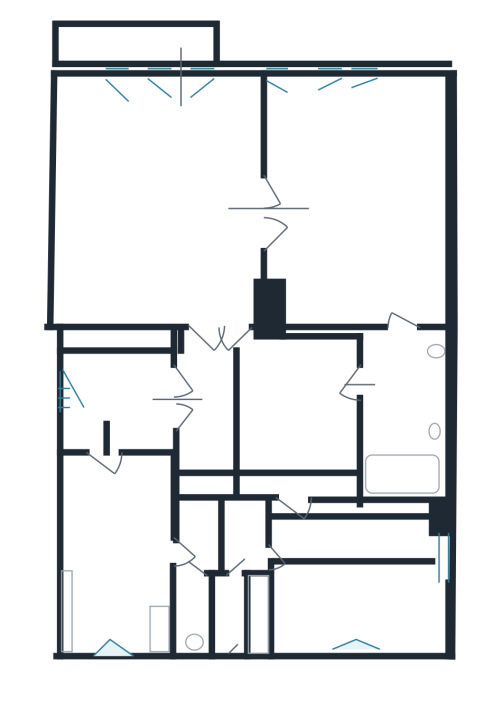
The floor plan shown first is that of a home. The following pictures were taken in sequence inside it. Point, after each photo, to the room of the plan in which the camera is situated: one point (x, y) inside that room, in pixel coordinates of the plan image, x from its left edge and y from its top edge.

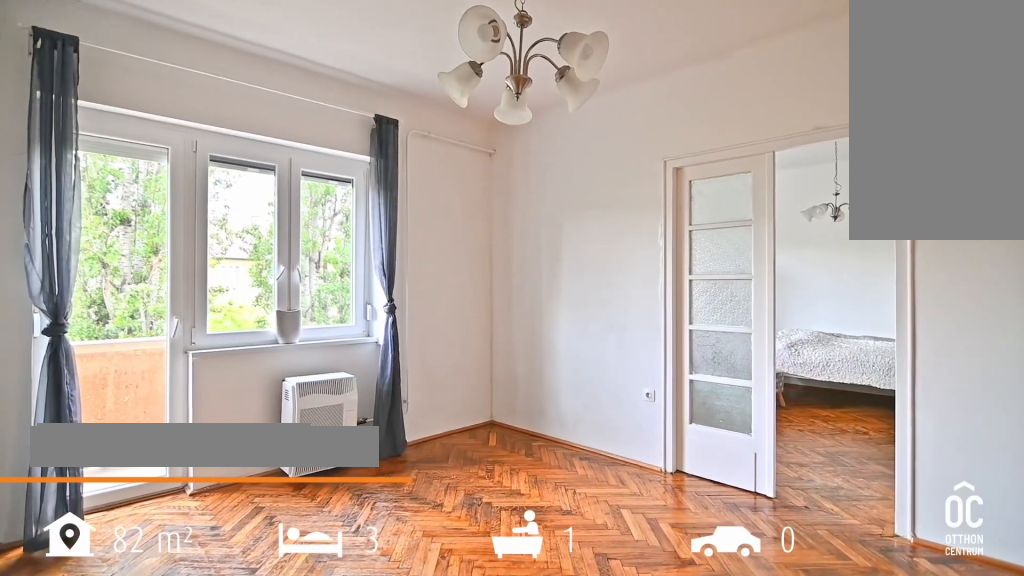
(150, 205)
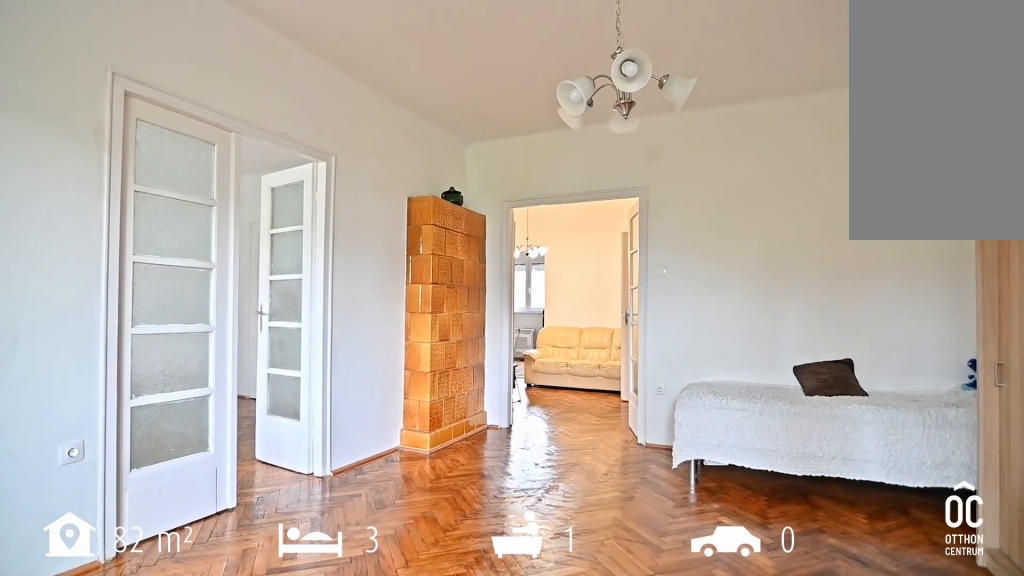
(150, 205)
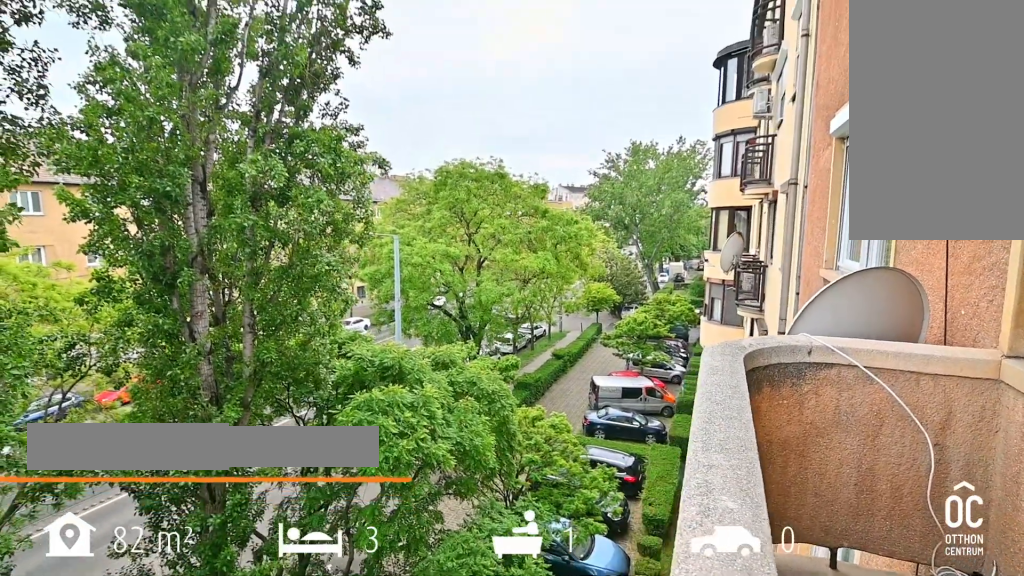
(137, 44)
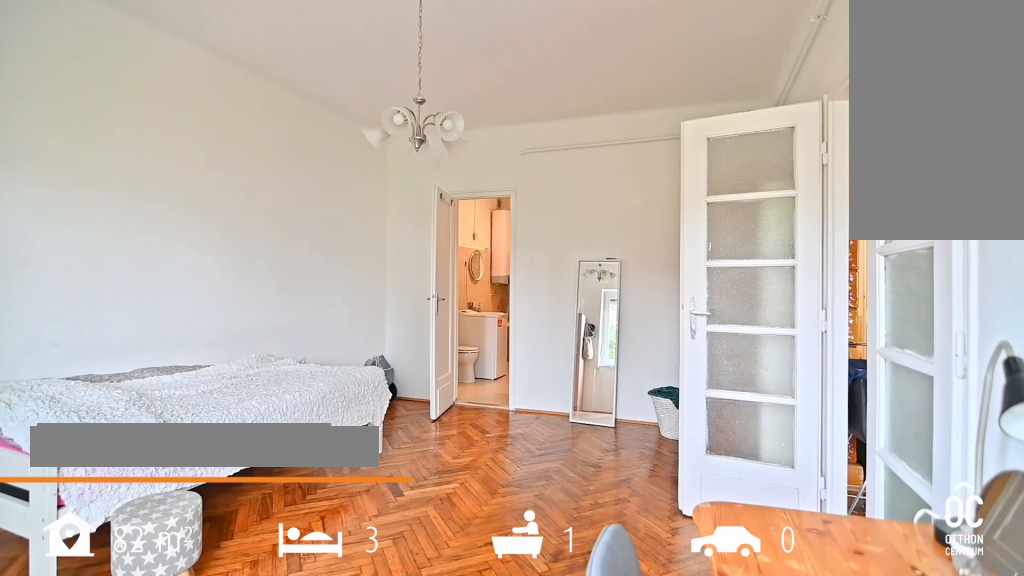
(353, 207)
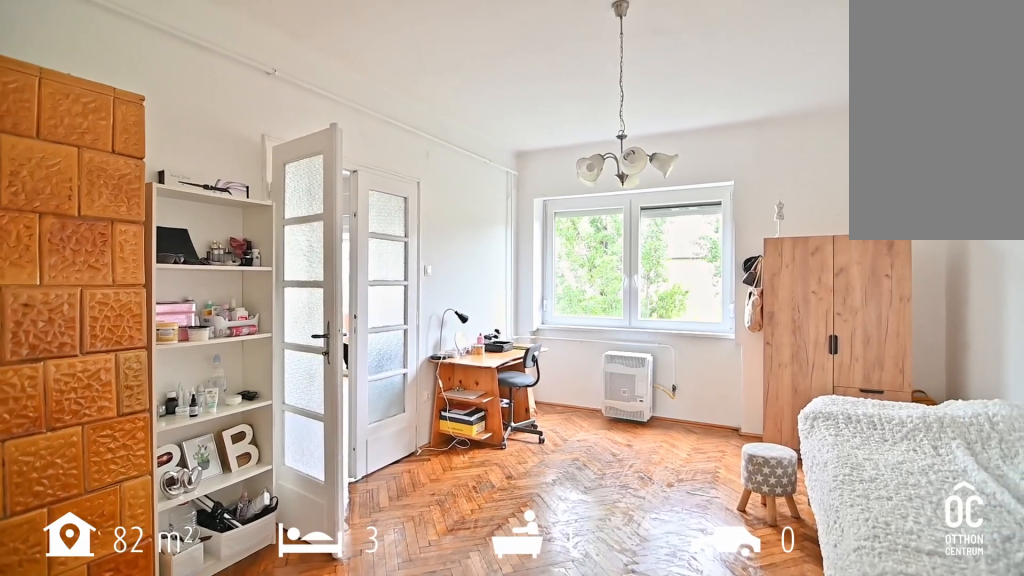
(352, 207)
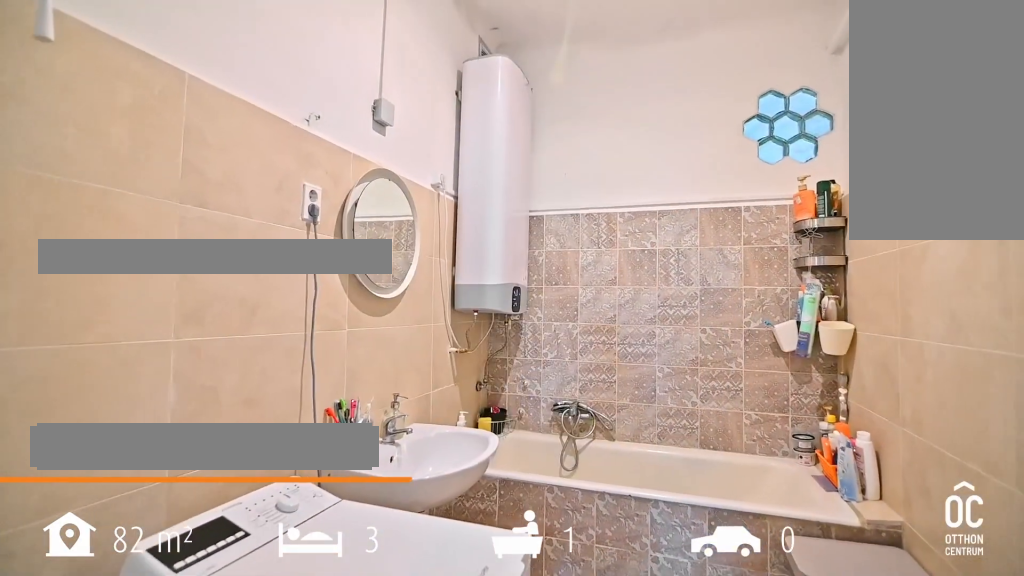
(398, 417)
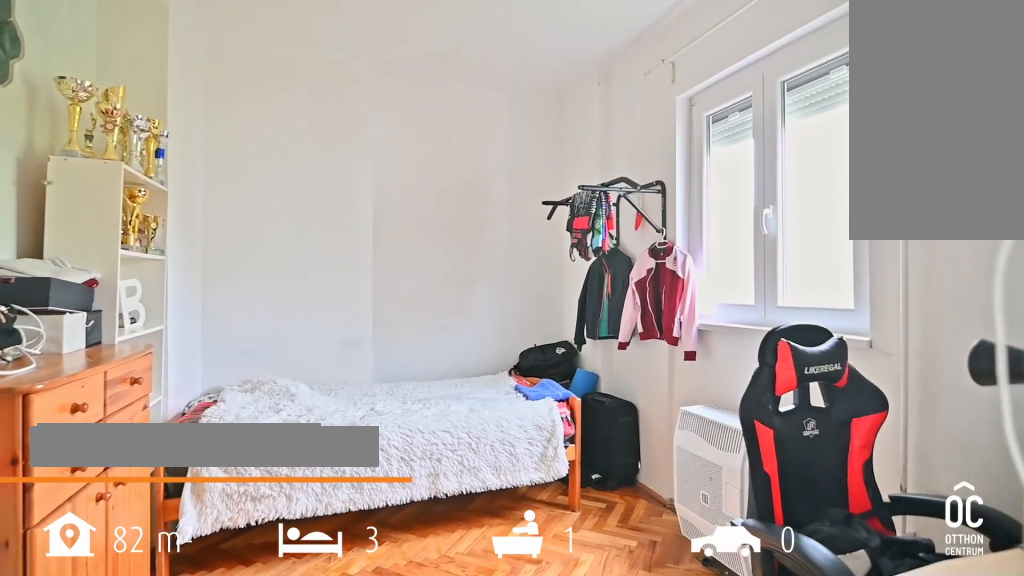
(356, 575)
